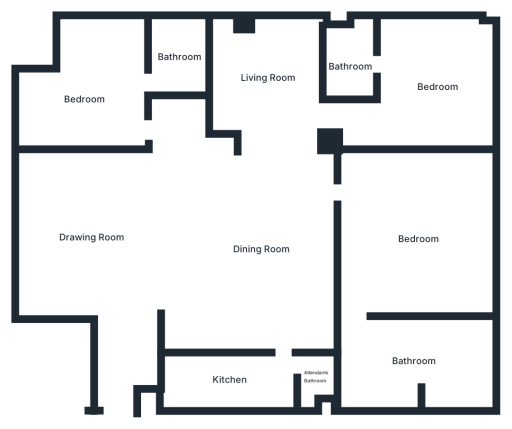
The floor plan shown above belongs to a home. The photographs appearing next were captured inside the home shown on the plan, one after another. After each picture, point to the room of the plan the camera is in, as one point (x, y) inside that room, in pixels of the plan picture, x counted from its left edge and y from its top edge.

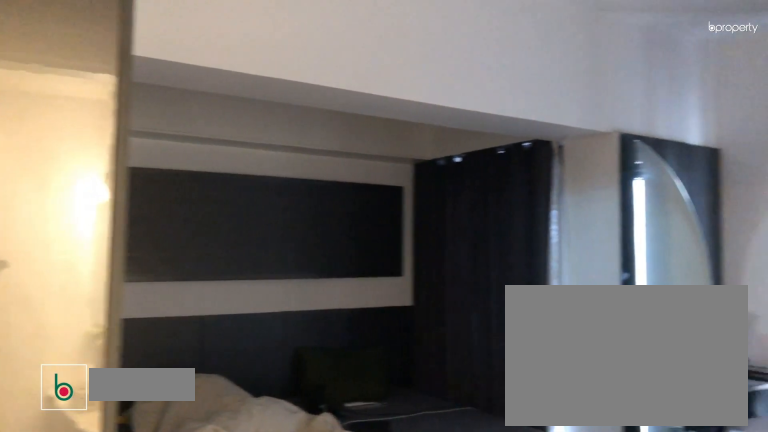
(87, 99)
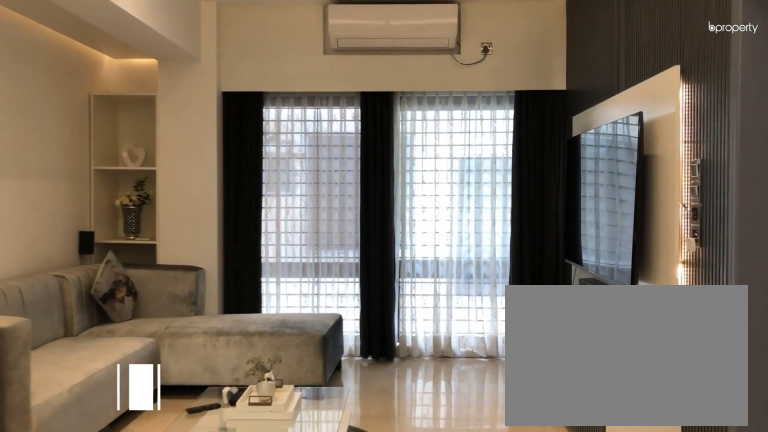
(266, 78)
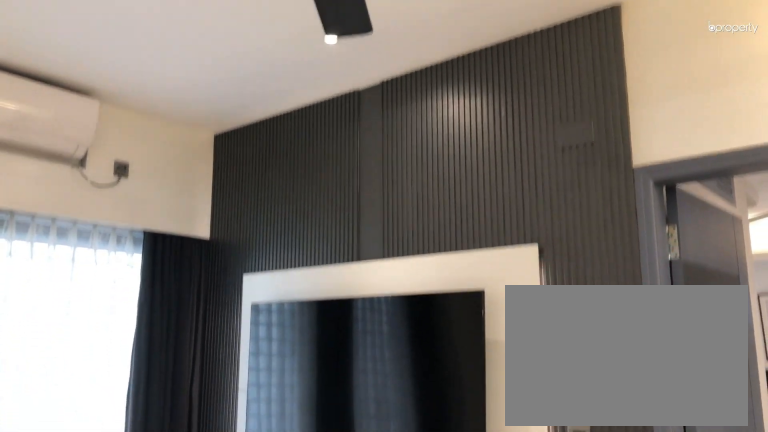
(266, 78)
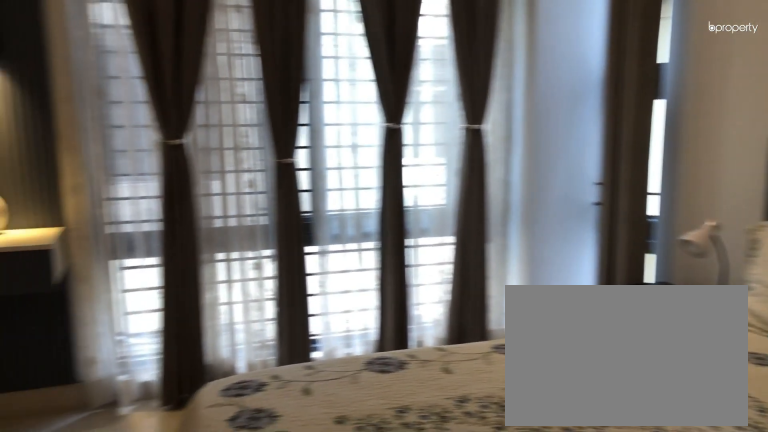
(438, 86)
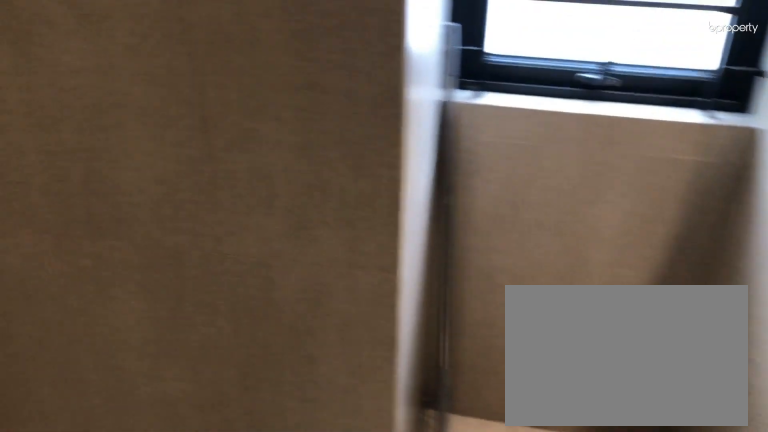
(349, 65)
